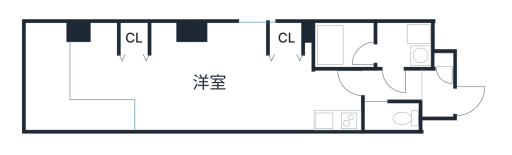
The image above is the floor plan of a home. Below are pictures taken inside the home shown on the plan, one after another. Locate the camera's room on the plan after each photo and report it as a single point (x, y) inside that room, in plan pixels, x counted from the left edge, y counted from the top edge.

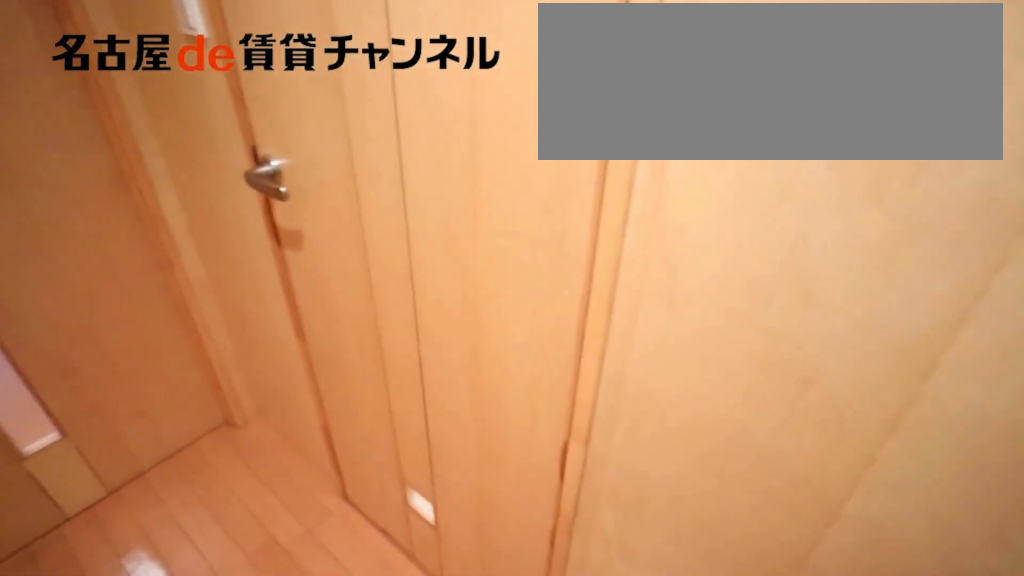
(443, 58)
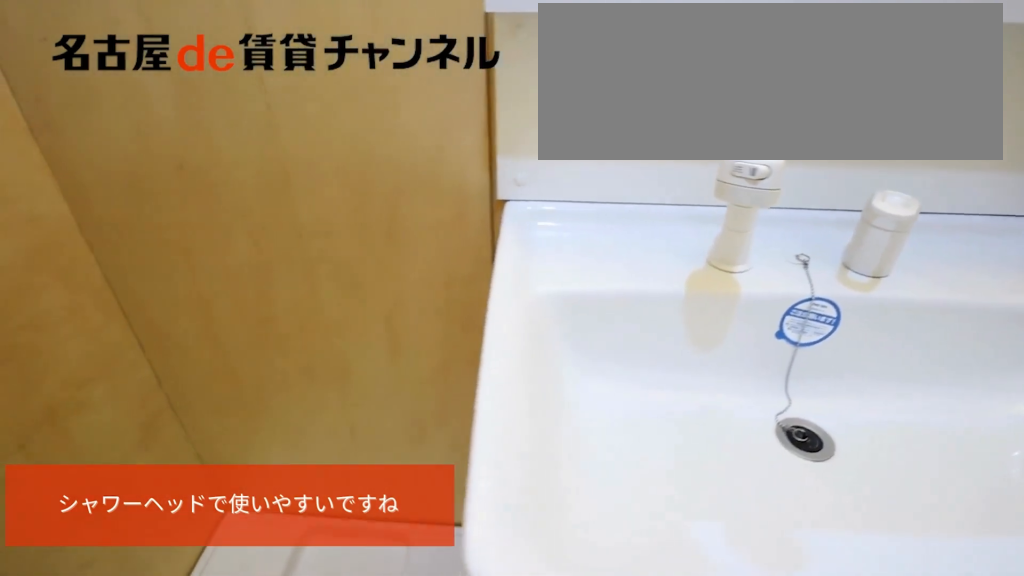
(404, 46)
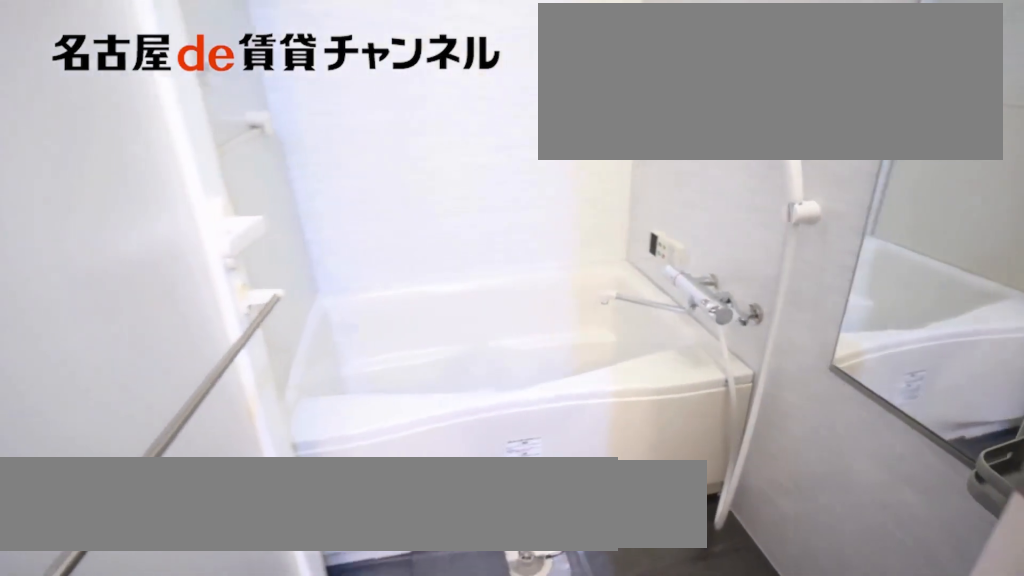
(344, 46)
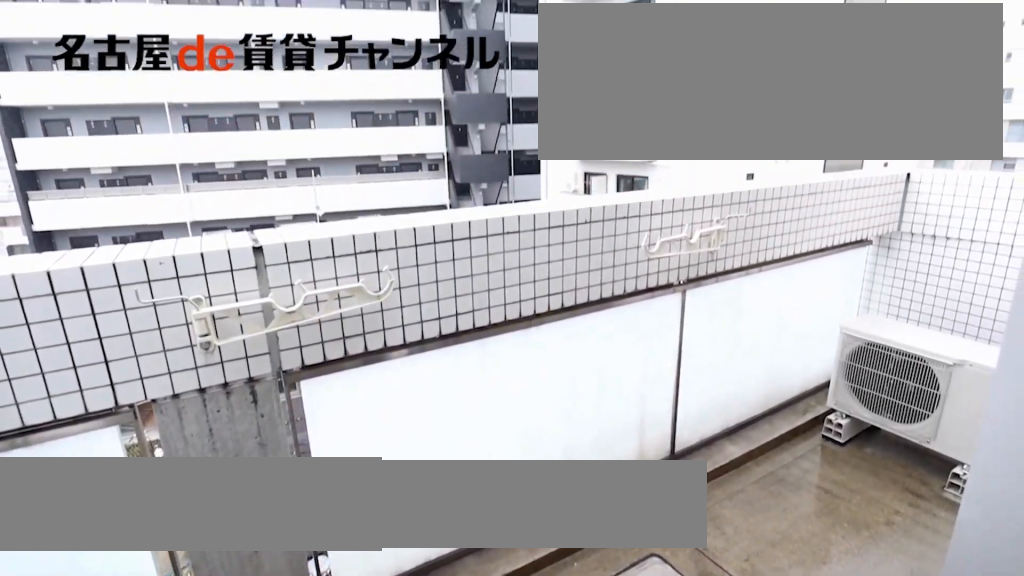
(67, 90)
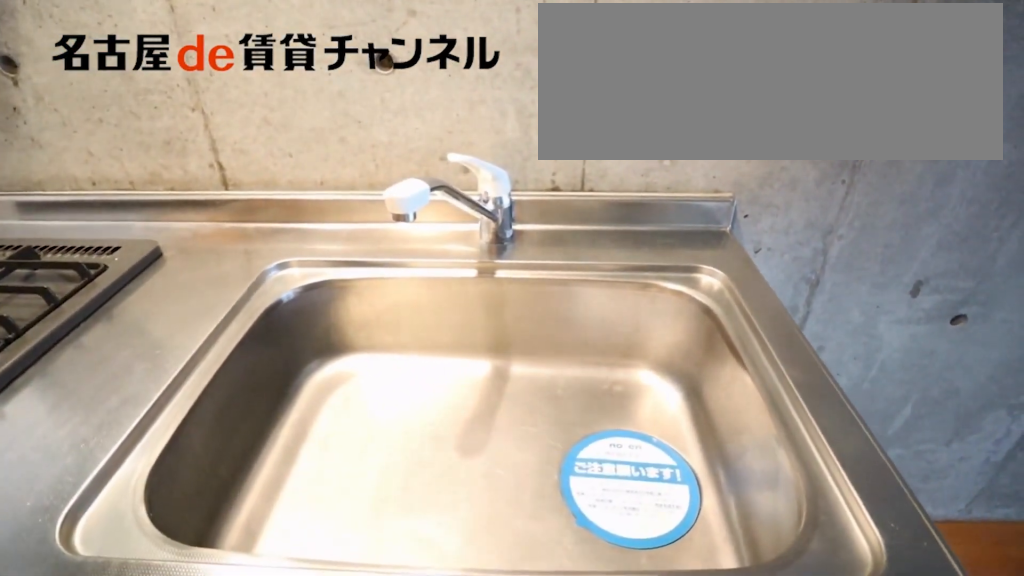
(338, 118)
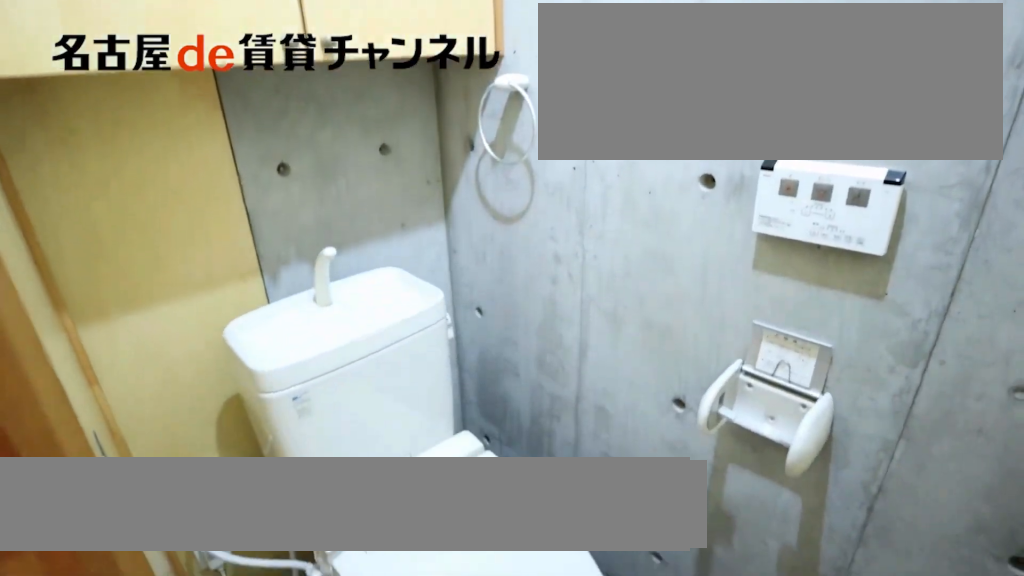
(392, 117)
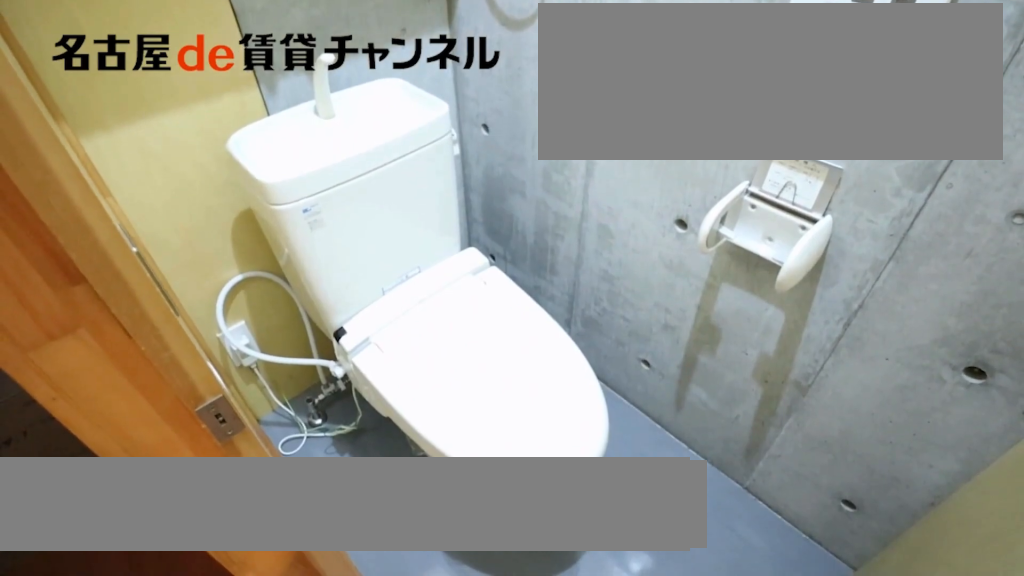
(392, 117)
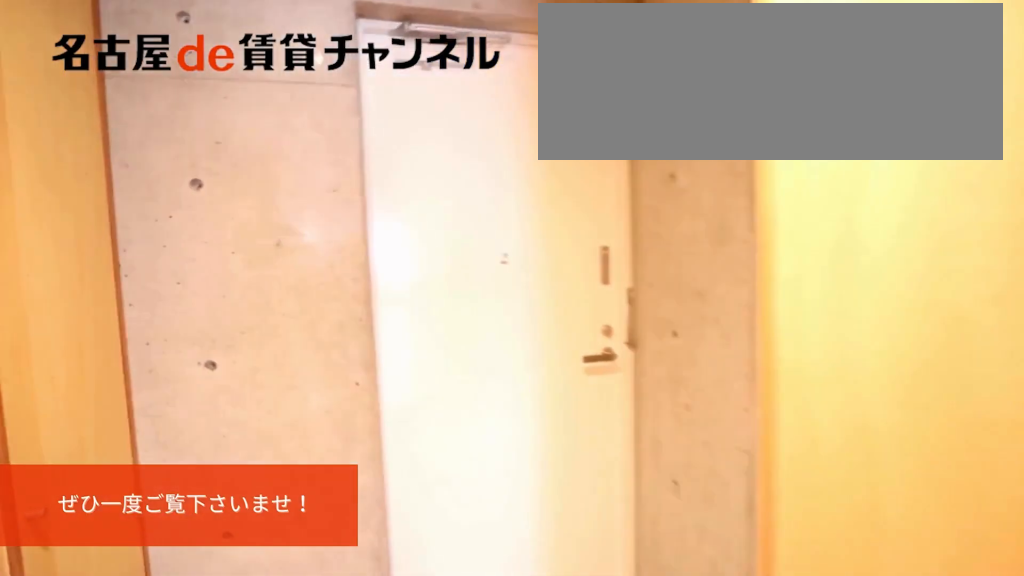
(438, 93)
